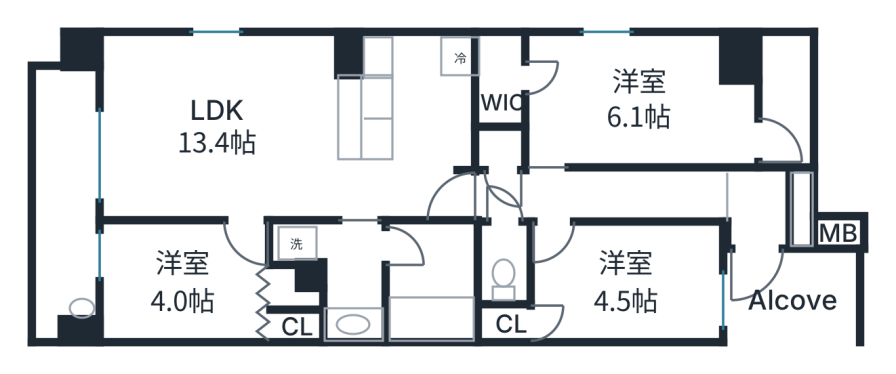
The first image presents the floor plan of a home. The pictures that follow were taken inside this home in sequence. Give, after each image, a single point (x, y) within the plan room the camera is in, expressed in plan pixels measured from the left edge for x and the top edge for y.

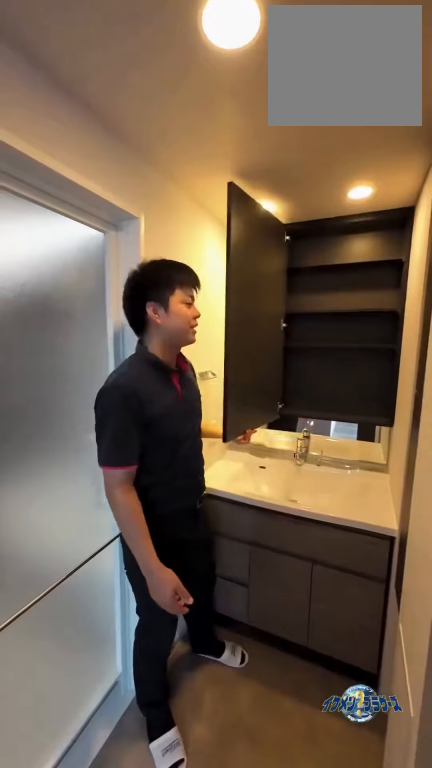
(334, 271)
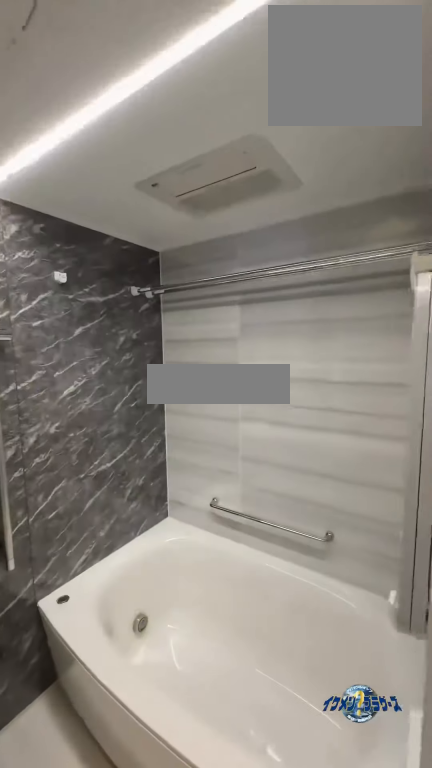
(430, 279)
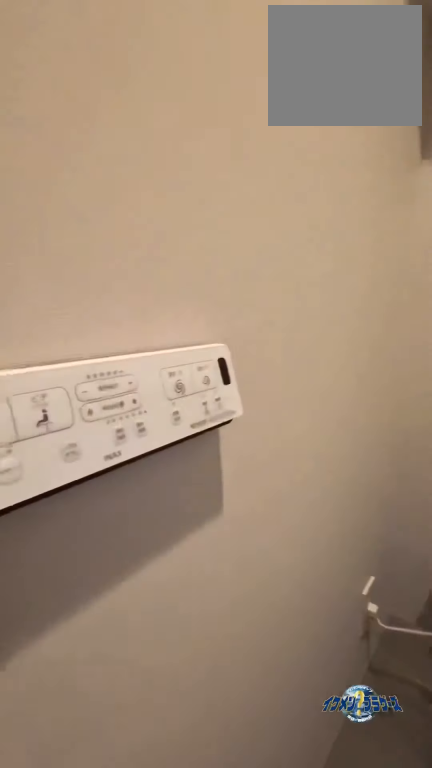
(501, 262)
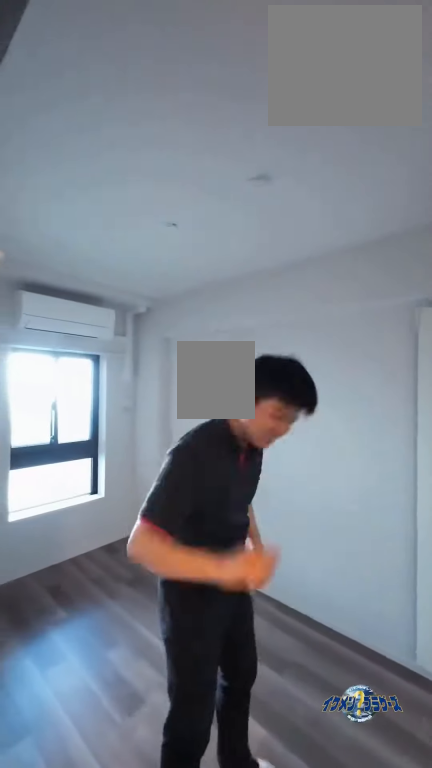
(624, 279)
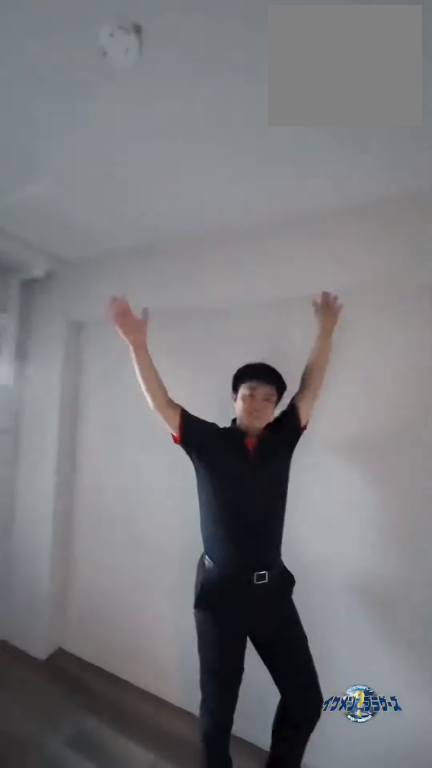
(624, 279)
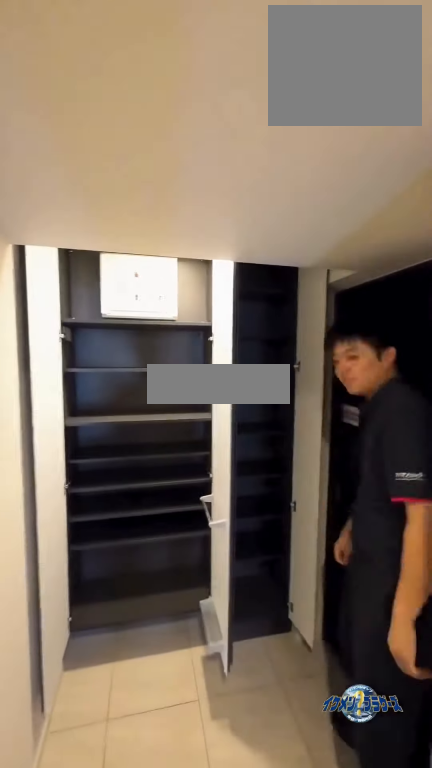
(801, 206)
